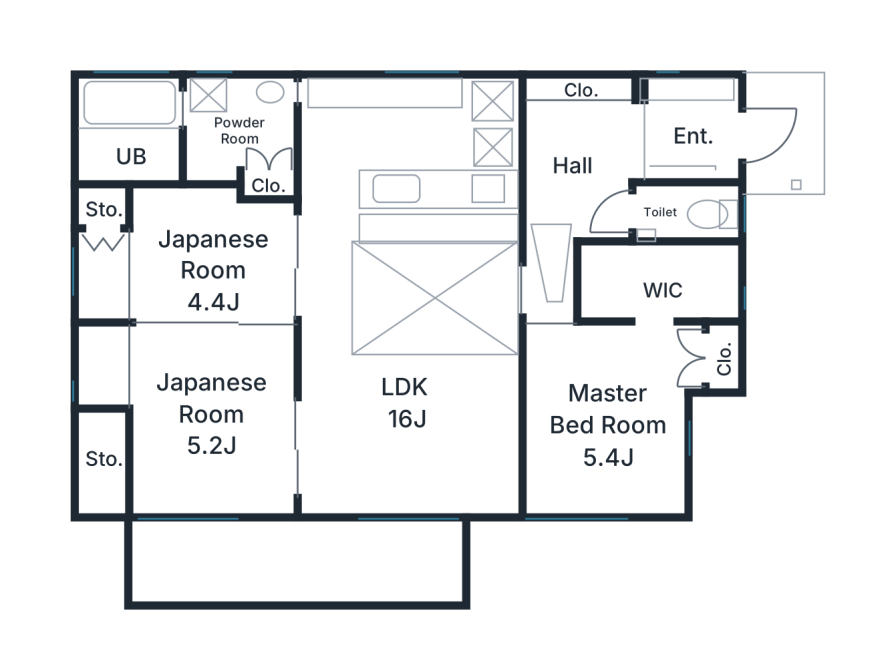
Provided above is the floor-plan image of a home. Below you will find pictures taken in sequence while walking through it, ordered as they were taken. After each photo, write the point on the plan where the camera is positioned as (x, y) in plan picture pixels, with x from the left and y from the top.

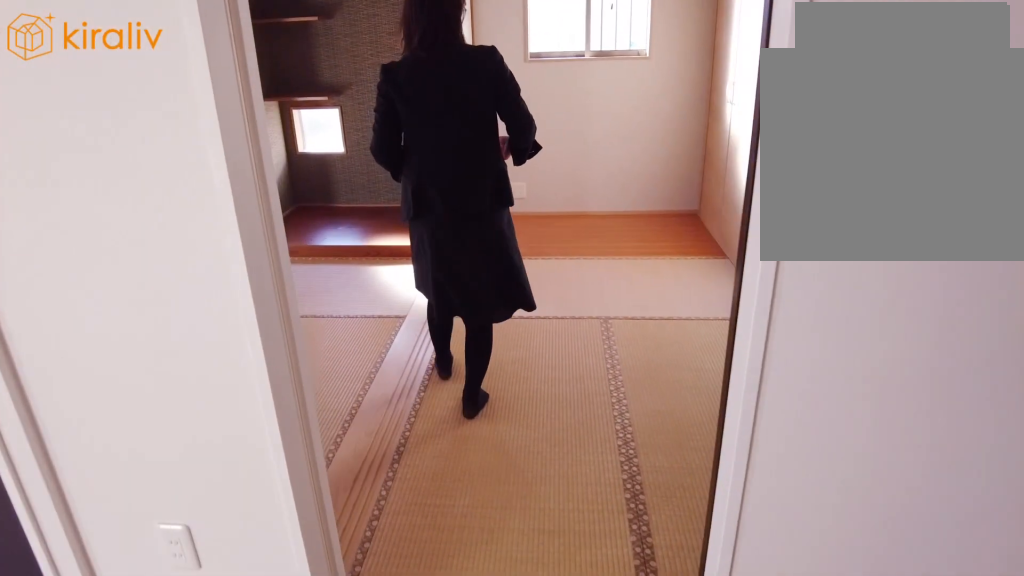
(247, 295)
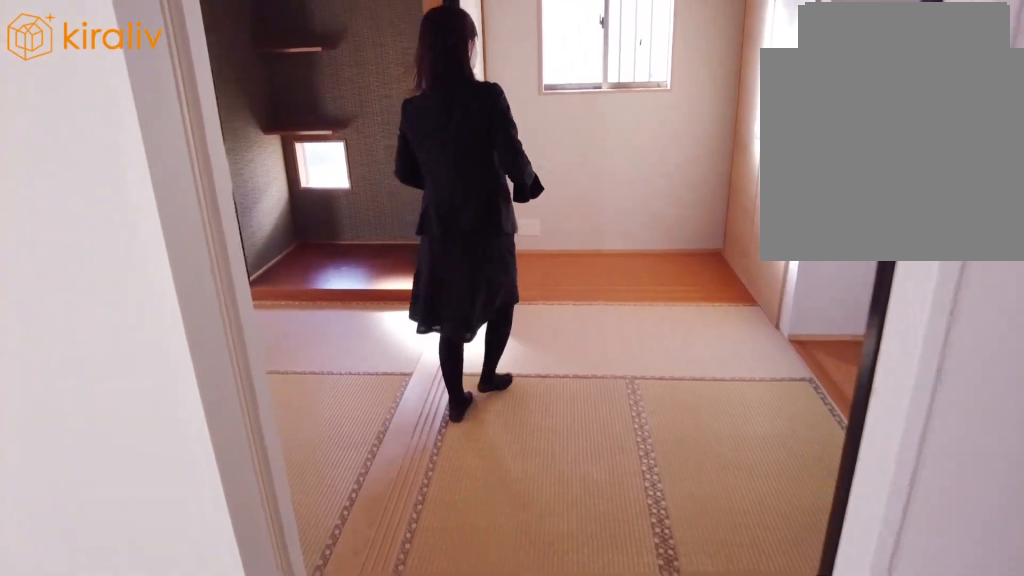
(234, 299)
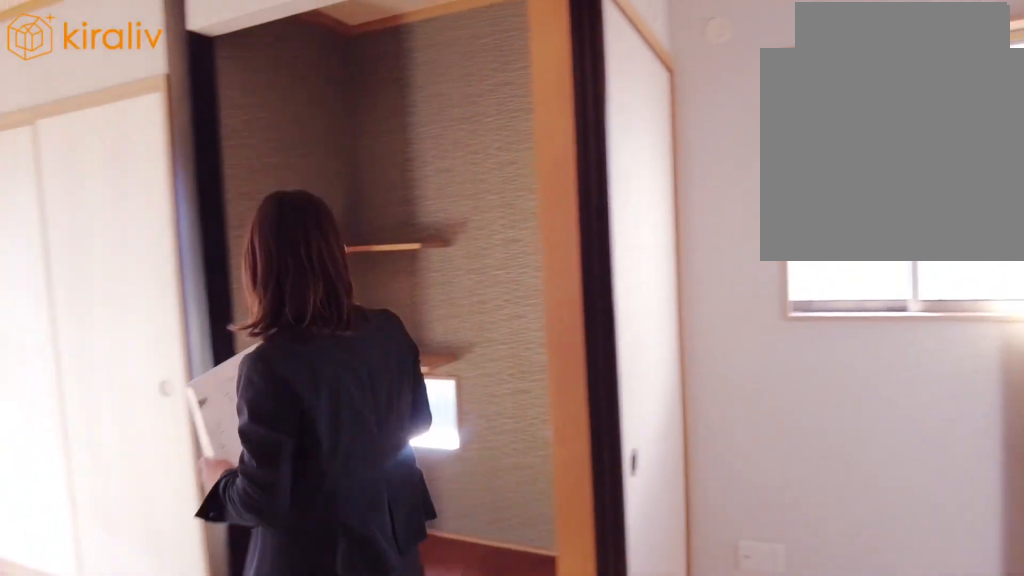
(146, 377)
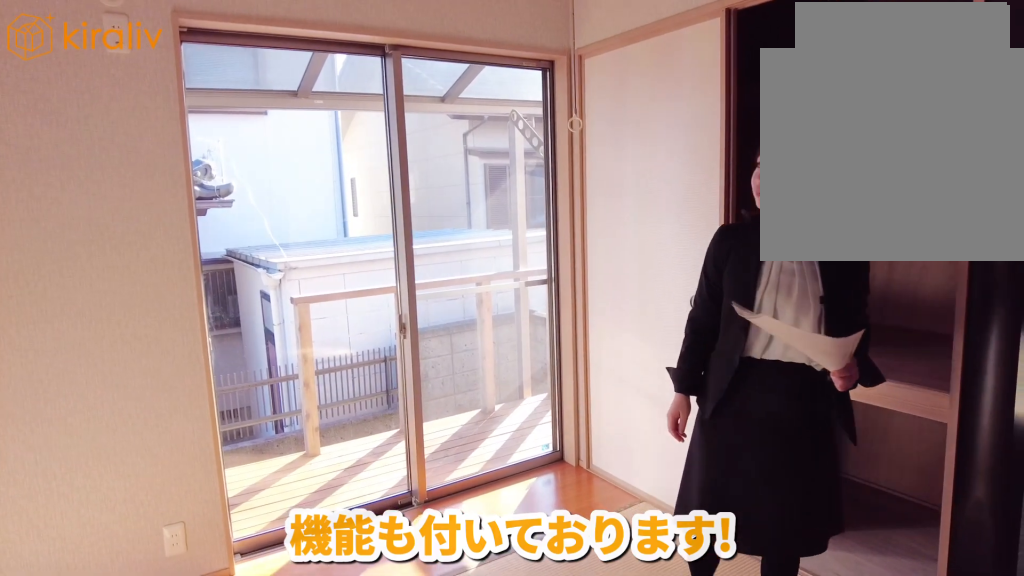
(156, 435)
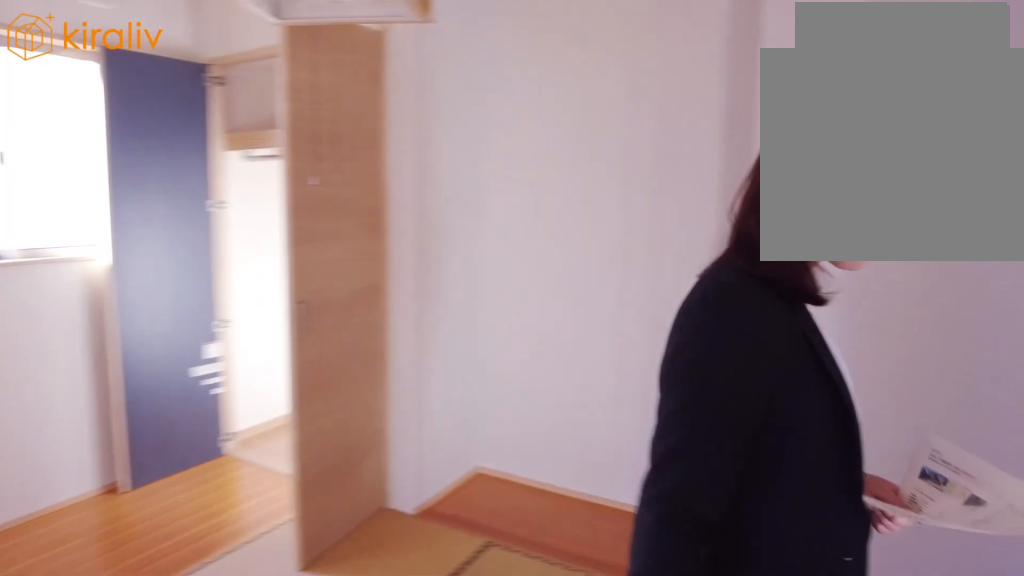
(234, 293)
